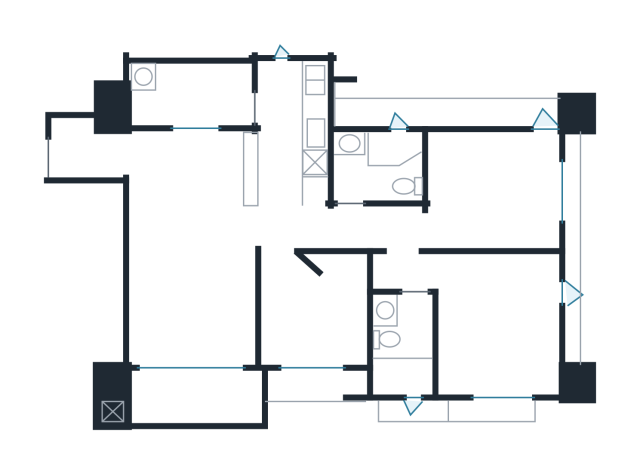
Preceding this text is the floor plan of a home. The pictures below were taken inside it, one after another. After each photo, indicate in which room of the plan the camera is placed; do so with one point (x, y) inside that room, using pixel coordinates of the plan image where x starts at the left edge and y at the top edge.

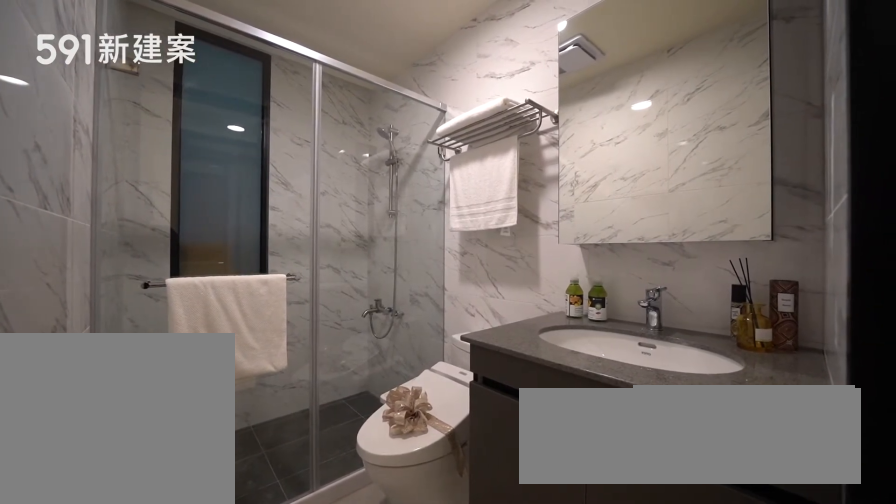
(400, 348)
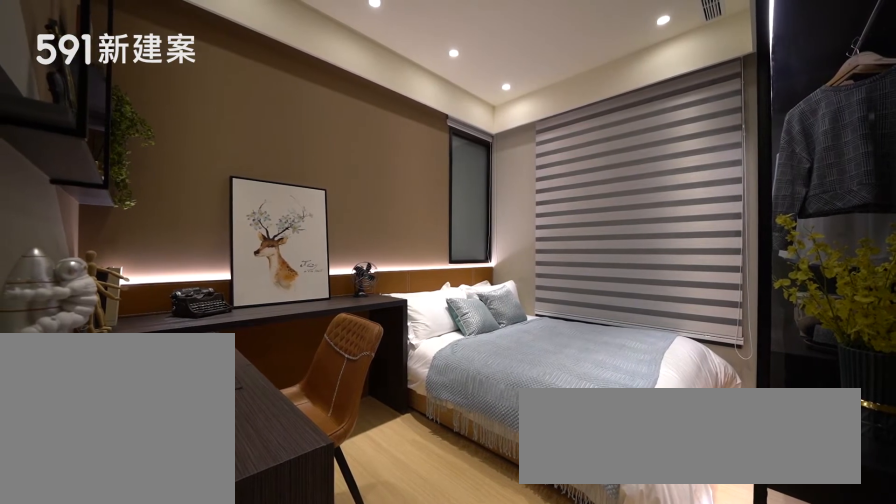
(497, 187)
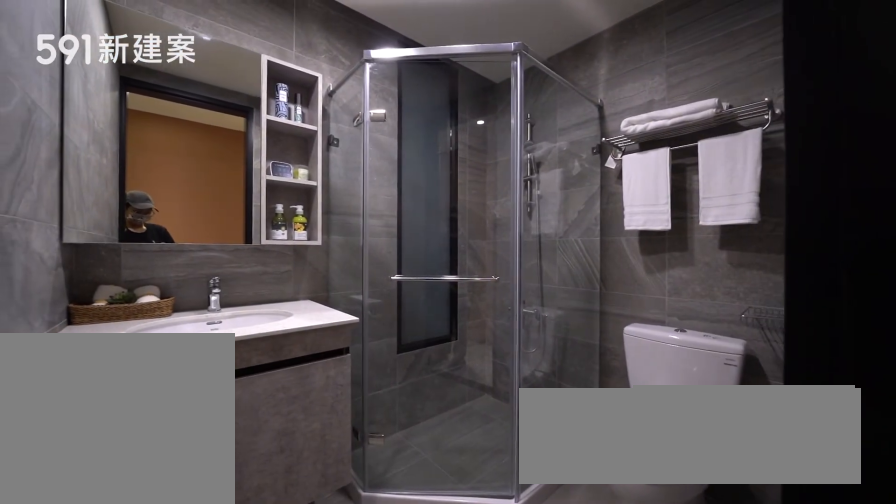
(383, 165)
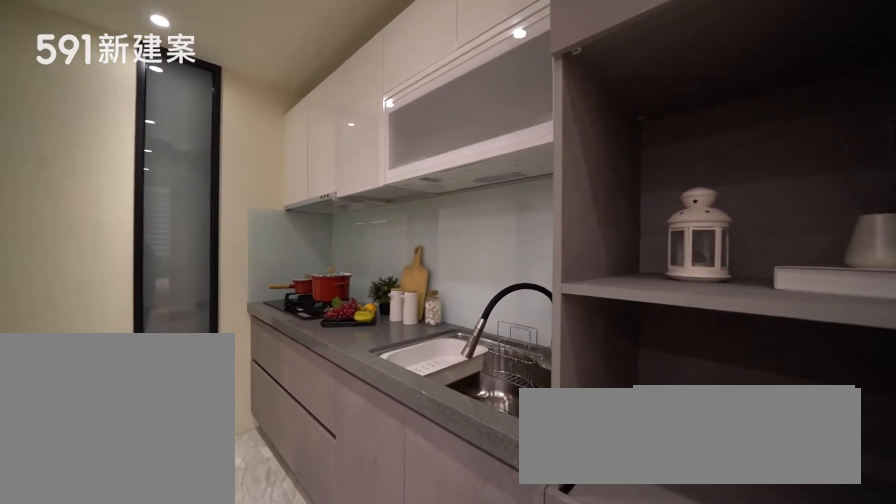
(293, 128)
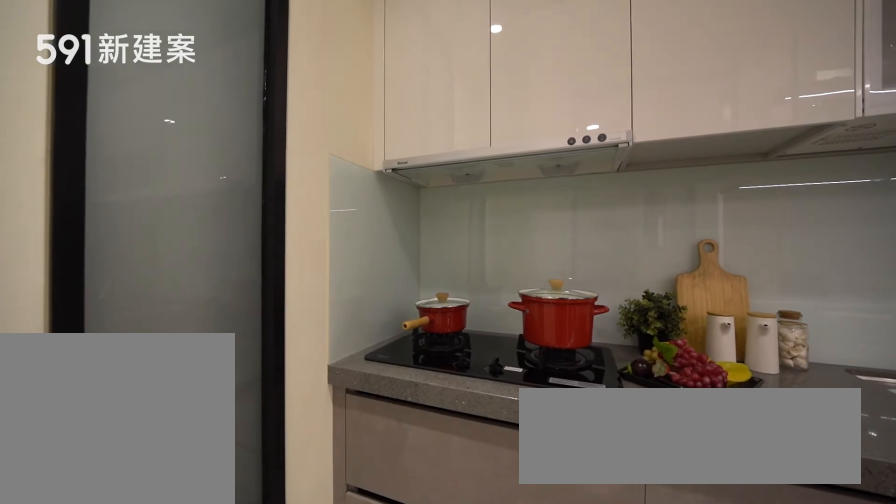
(293, 128)
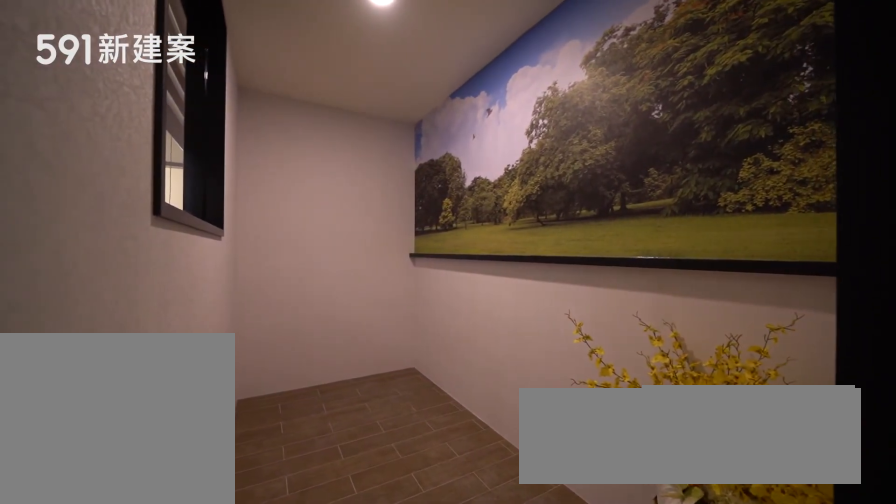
(187, 93)
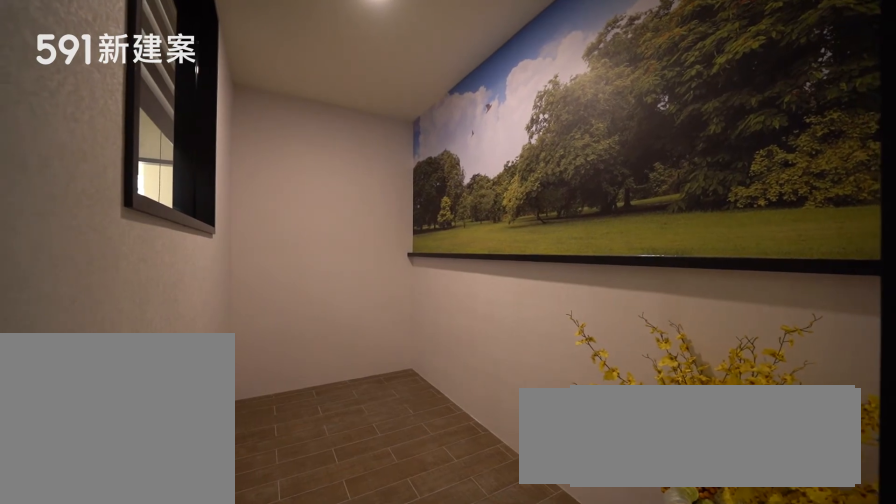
(187, 93)
